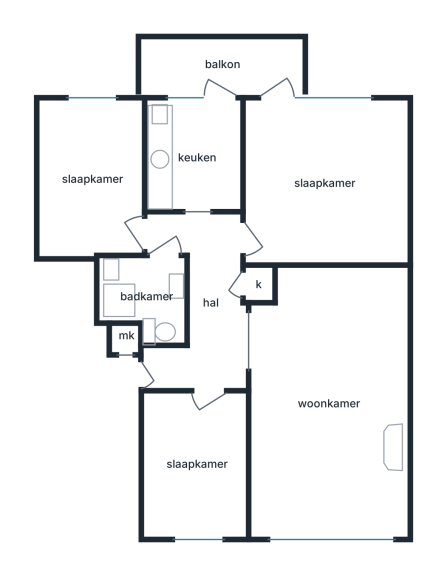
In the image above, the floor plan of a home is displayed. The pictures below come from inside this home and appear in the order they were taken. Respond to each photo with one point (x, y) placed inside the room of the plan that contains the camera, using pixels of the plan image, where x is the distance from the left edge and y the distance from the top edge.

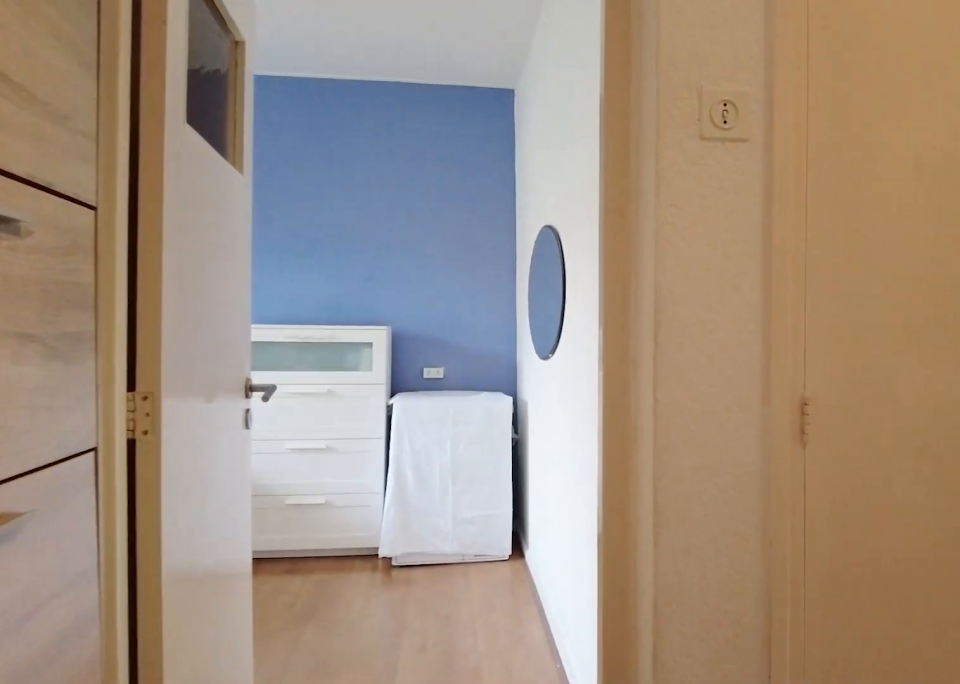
(204, 302)
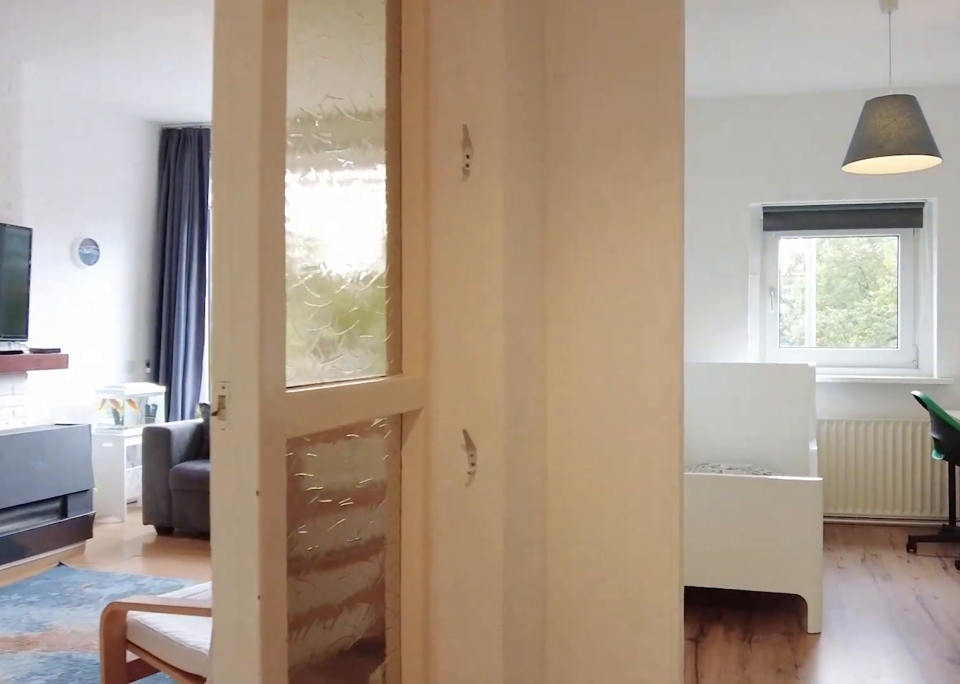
(204, 302)
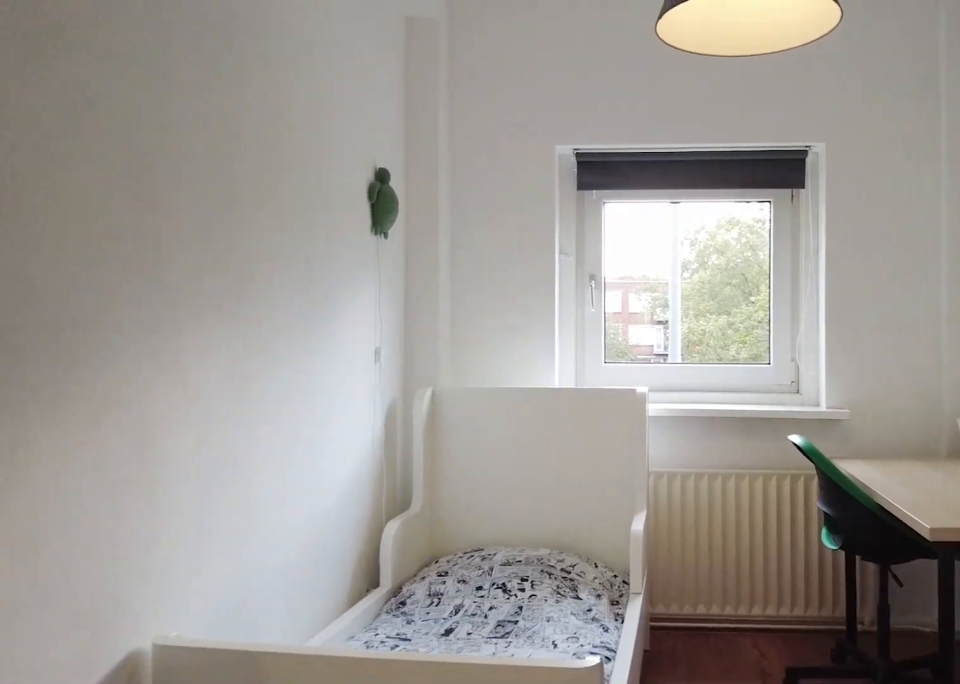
(196, 463)
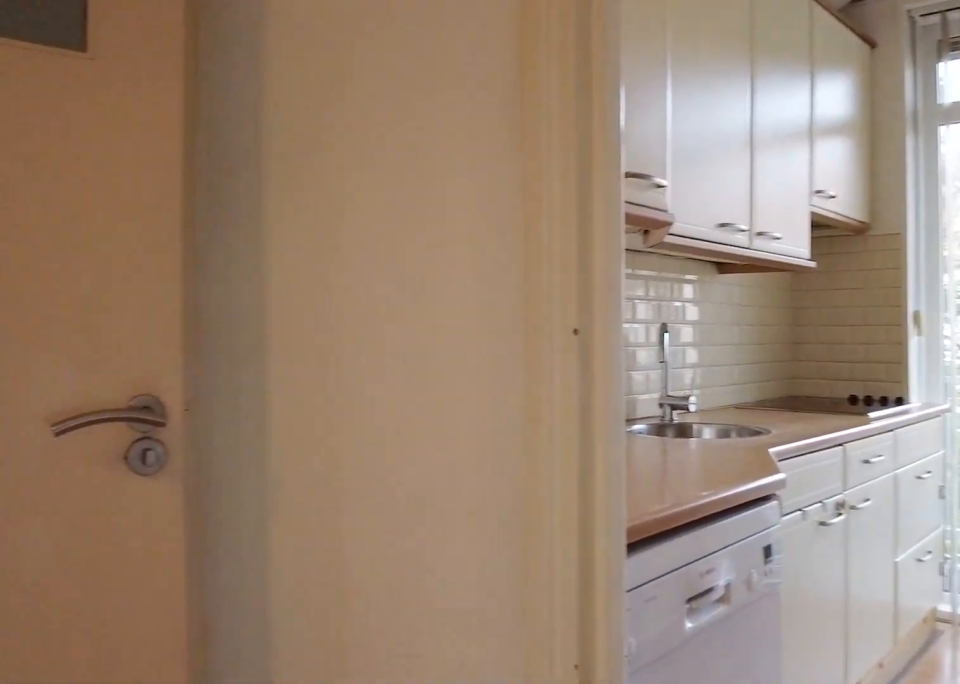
(203, 302)
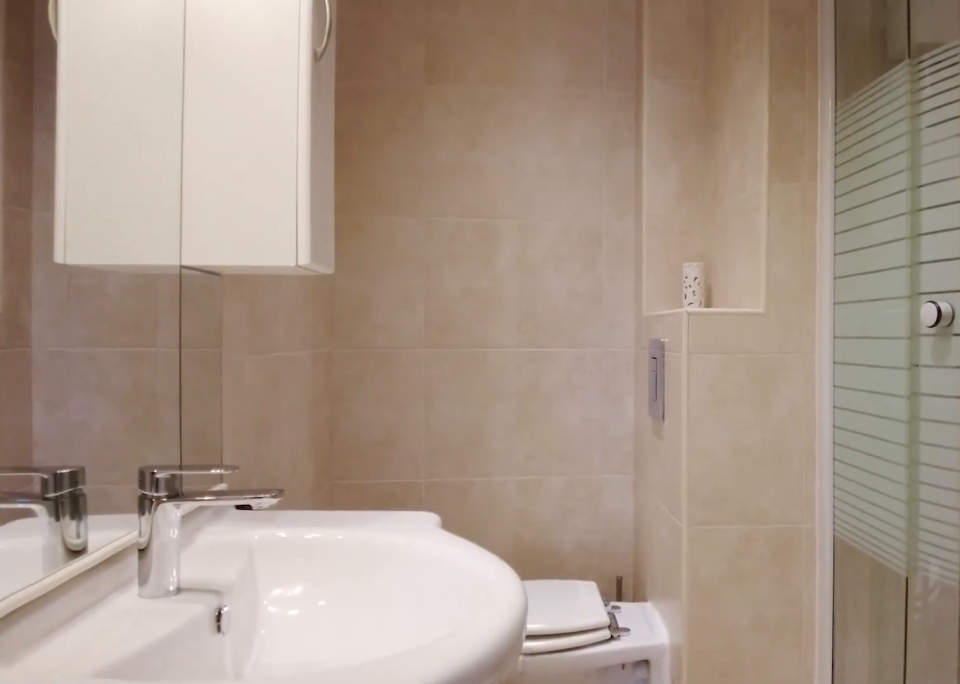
(147, 295)
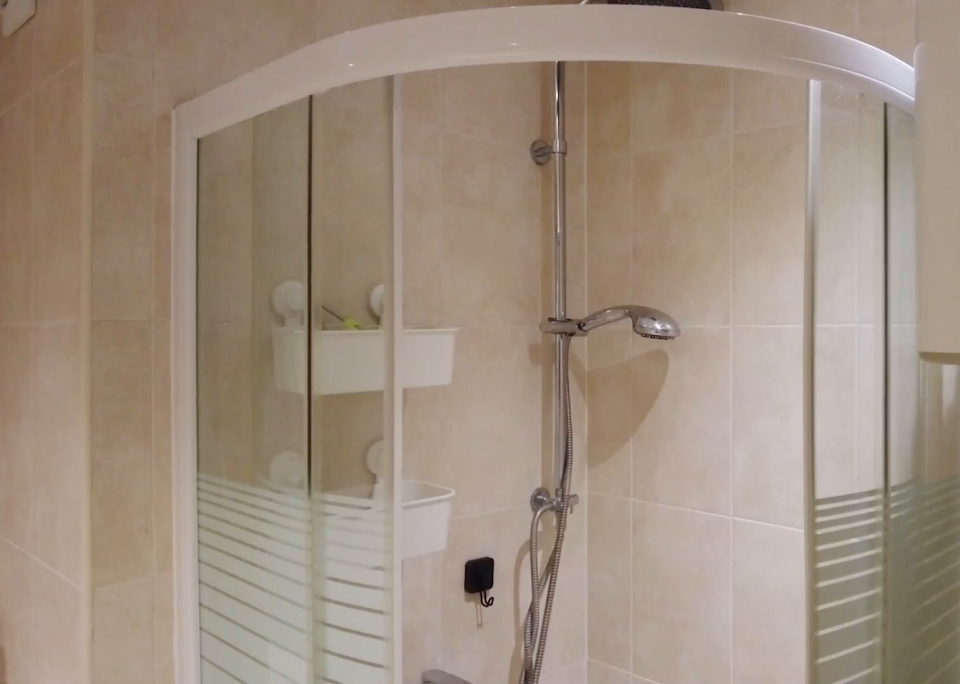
(147, 295)
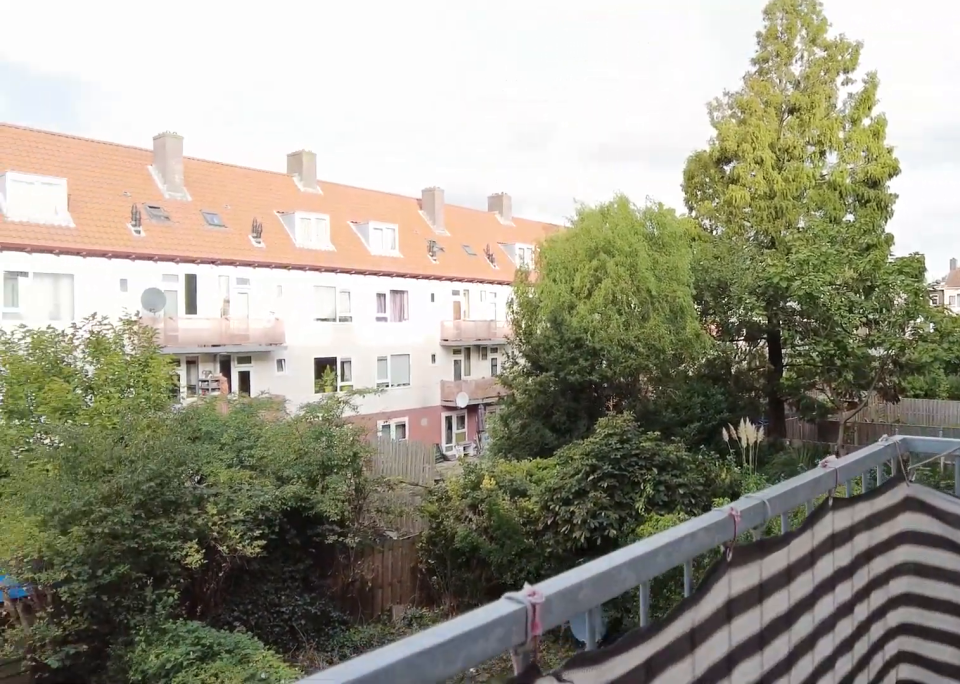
(221, 68)
